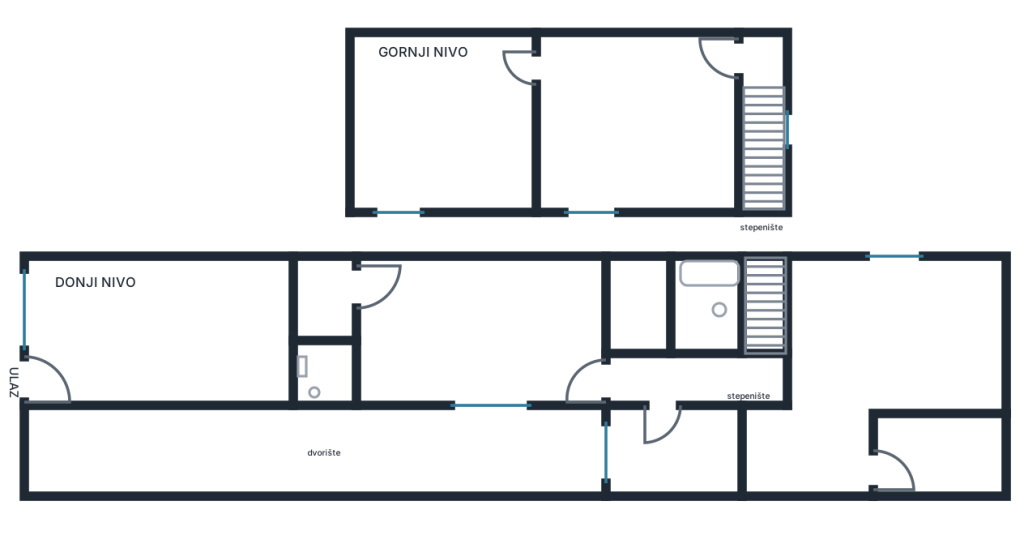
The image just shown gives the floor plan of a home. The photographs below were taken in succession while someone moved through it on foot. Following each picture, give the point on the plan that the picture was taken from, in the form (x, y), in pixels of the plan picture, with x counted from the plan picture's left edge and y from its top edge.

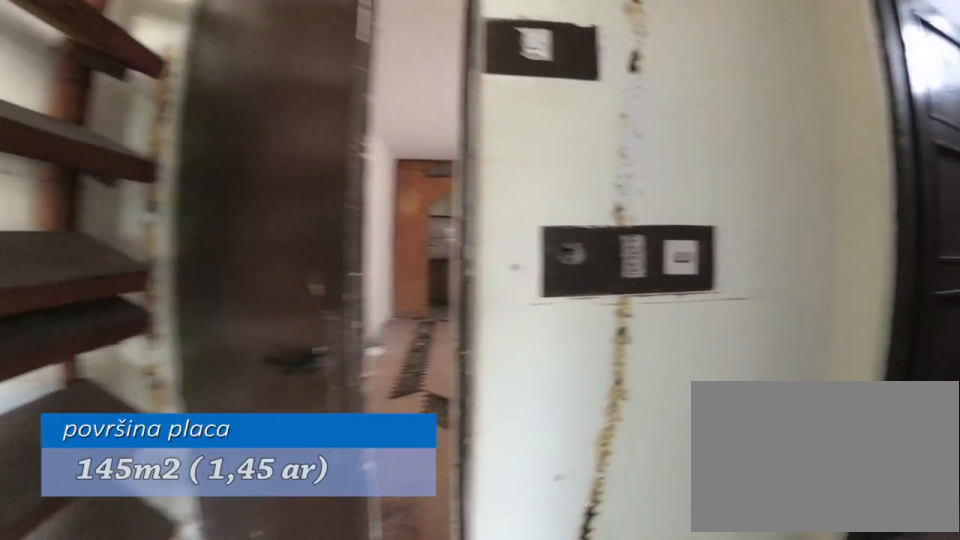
(287, 297)
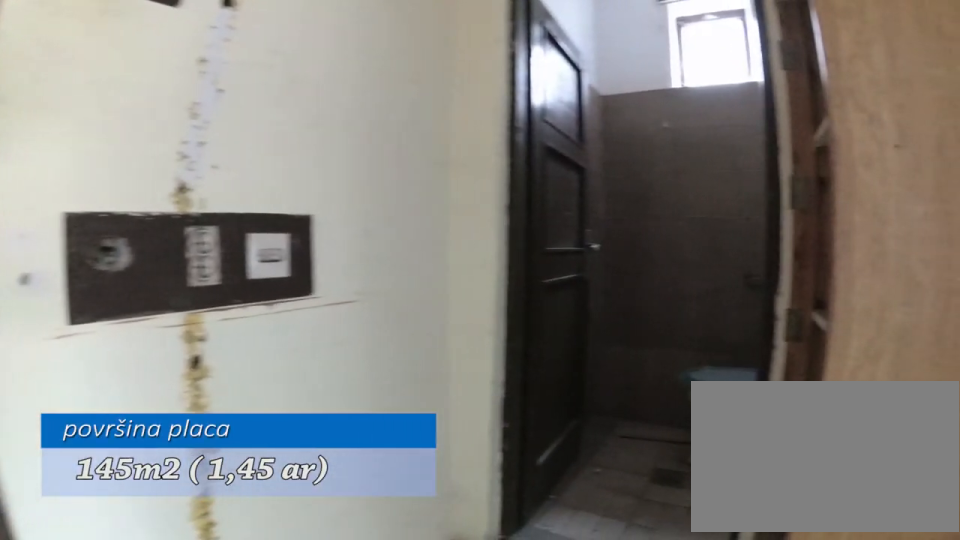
(314, 286)
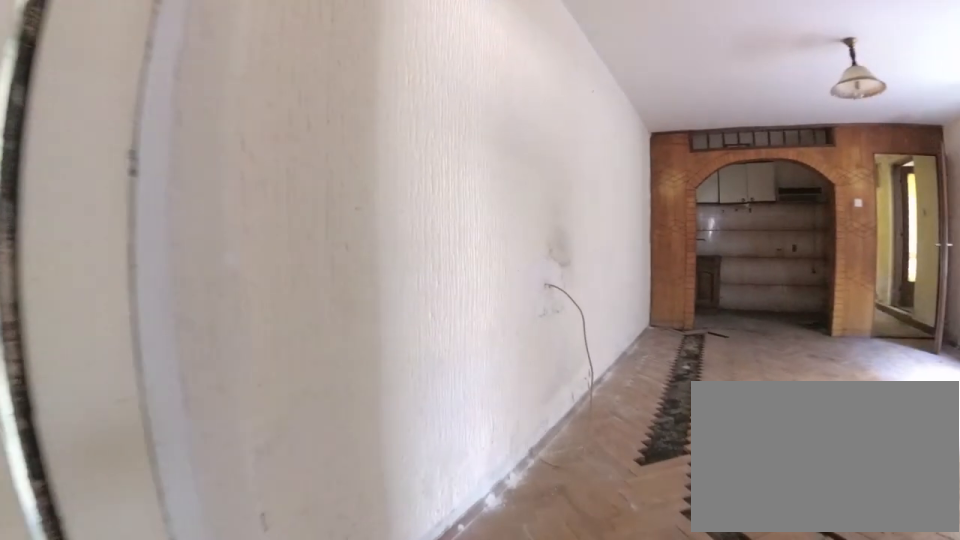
(299, 291)
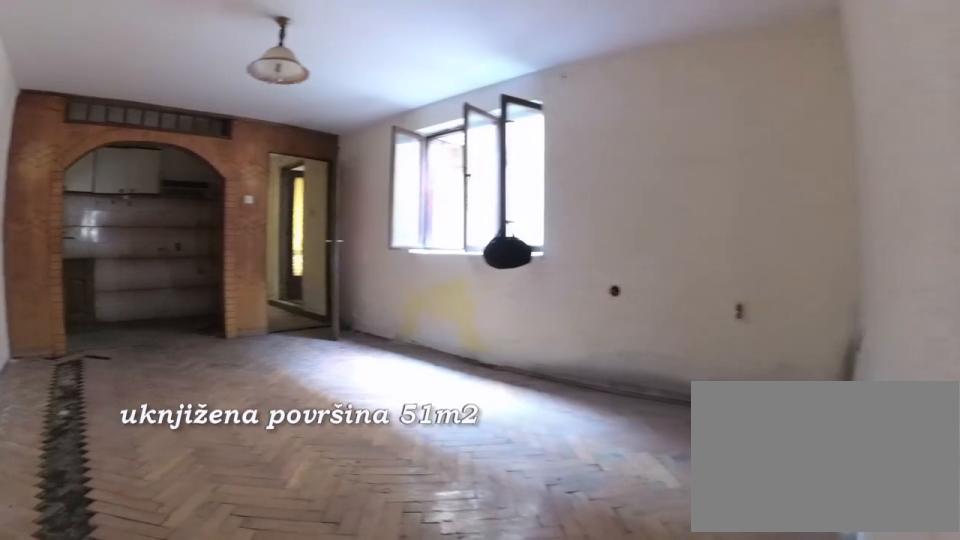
(336, 269)
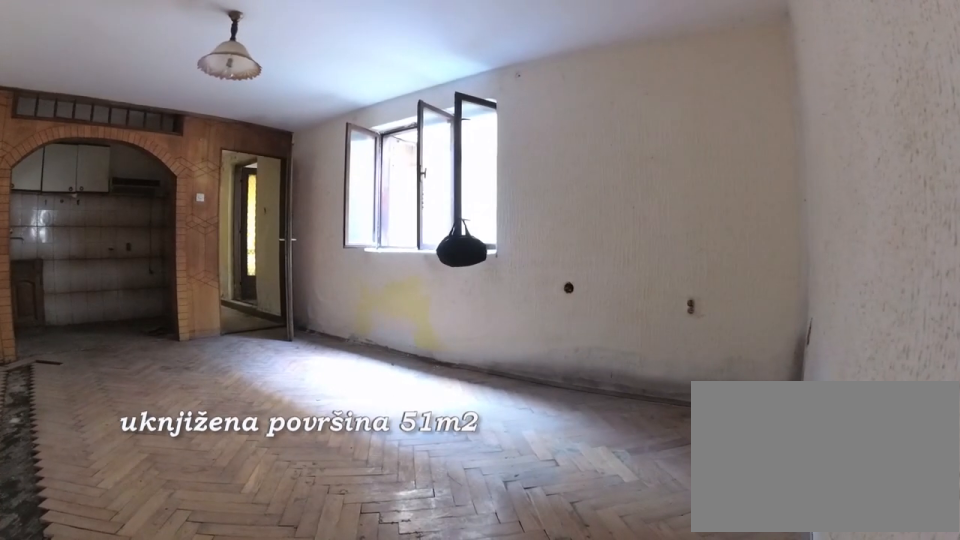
(344, 264)
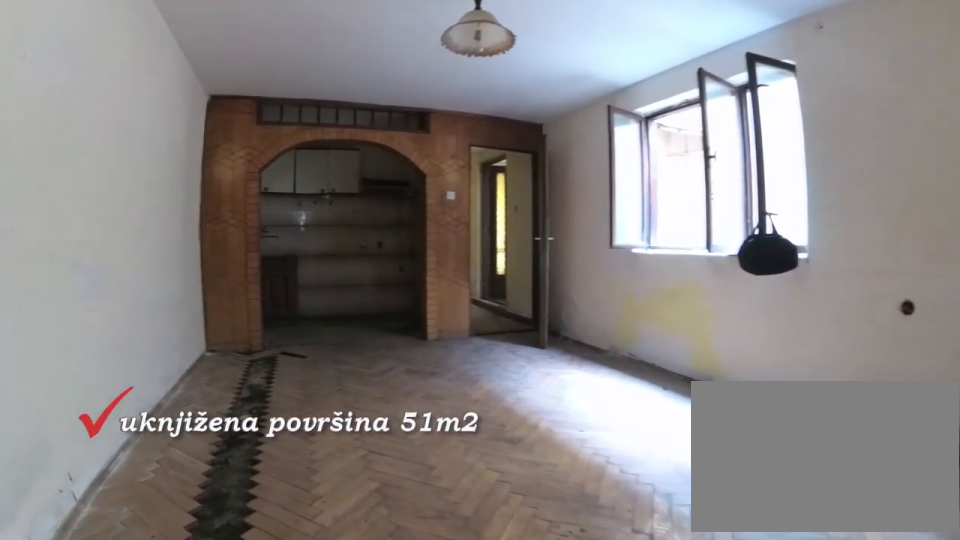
(364, 289)
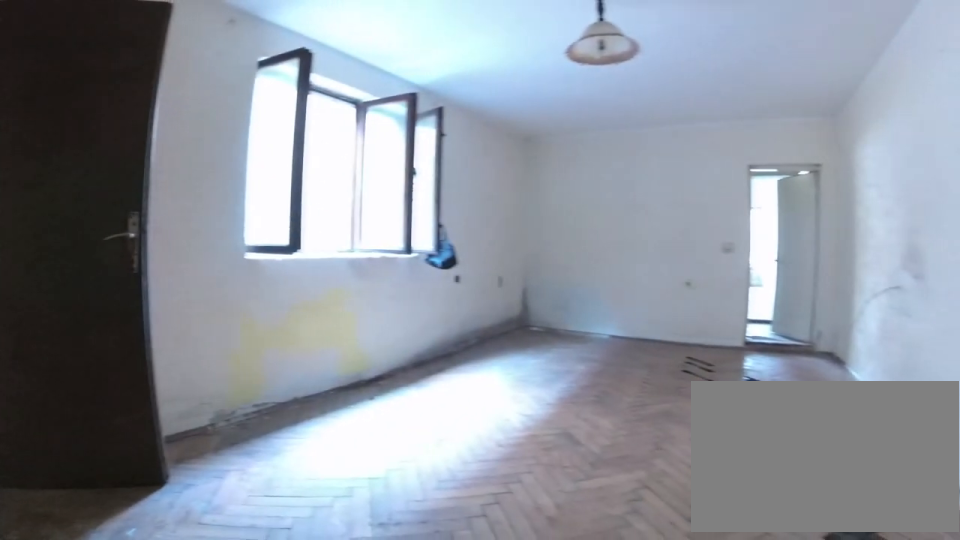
(605, 278)
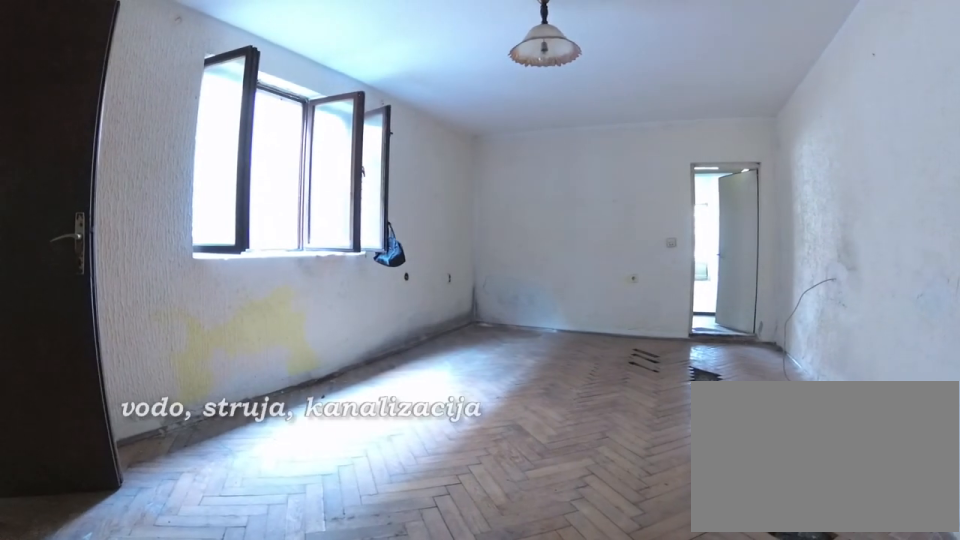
(607, 294)
